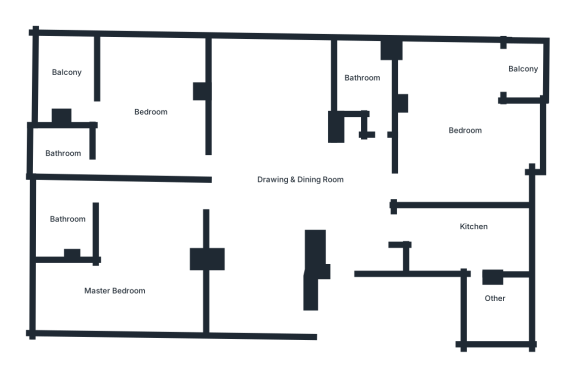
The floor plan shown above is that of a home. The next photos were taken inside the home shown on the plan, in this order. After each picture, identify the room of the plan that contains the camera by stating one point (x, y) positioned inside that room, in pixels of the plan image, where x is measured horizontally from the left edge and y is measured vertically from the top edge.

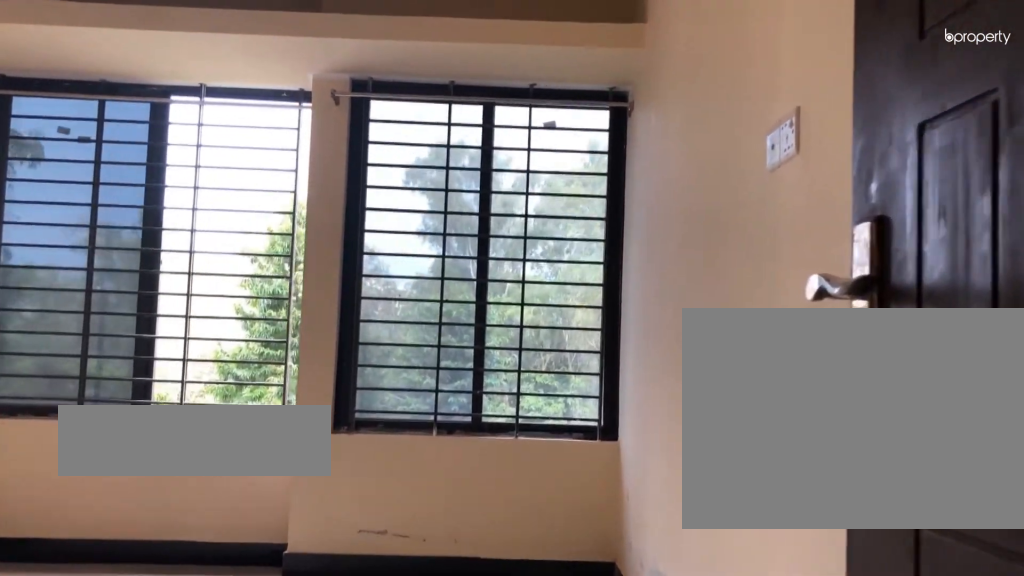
(456, 127)
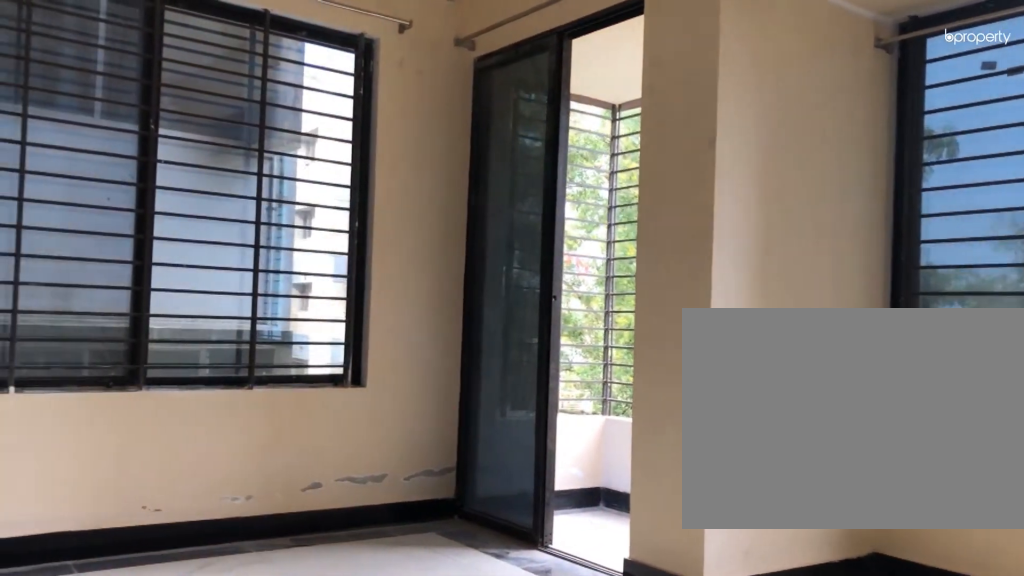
(456, 127)
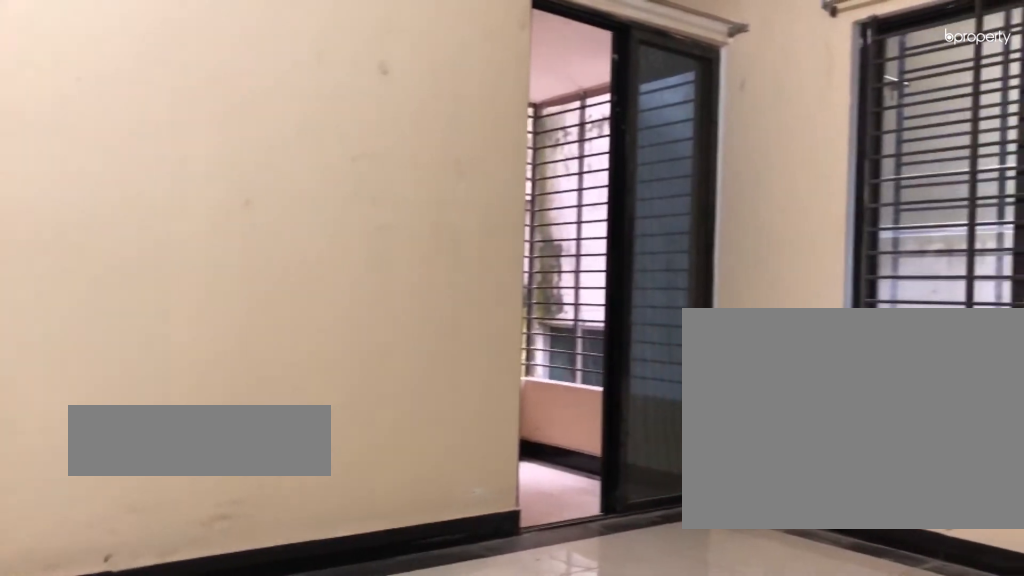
(158, 118)
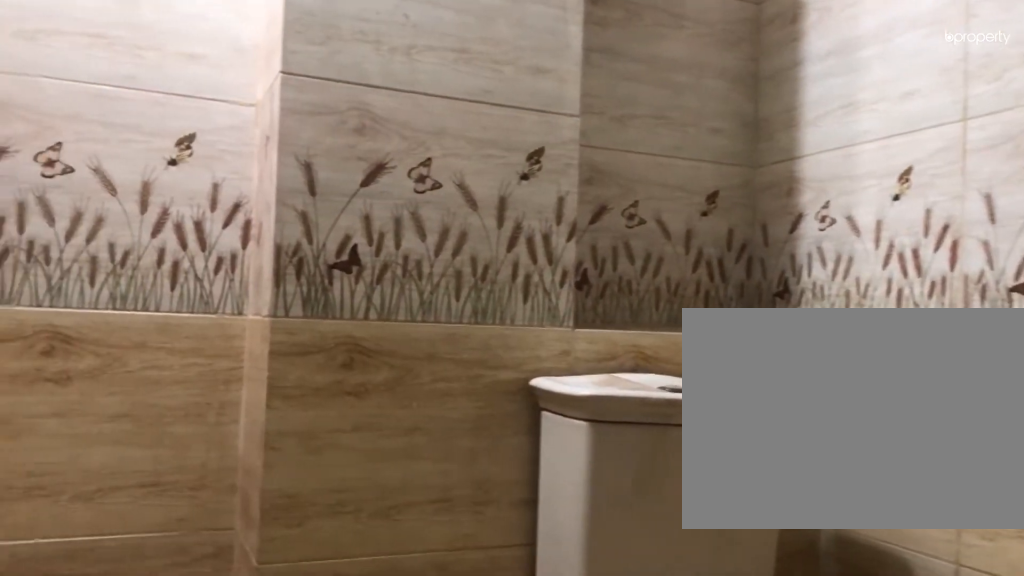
(76, 232)
